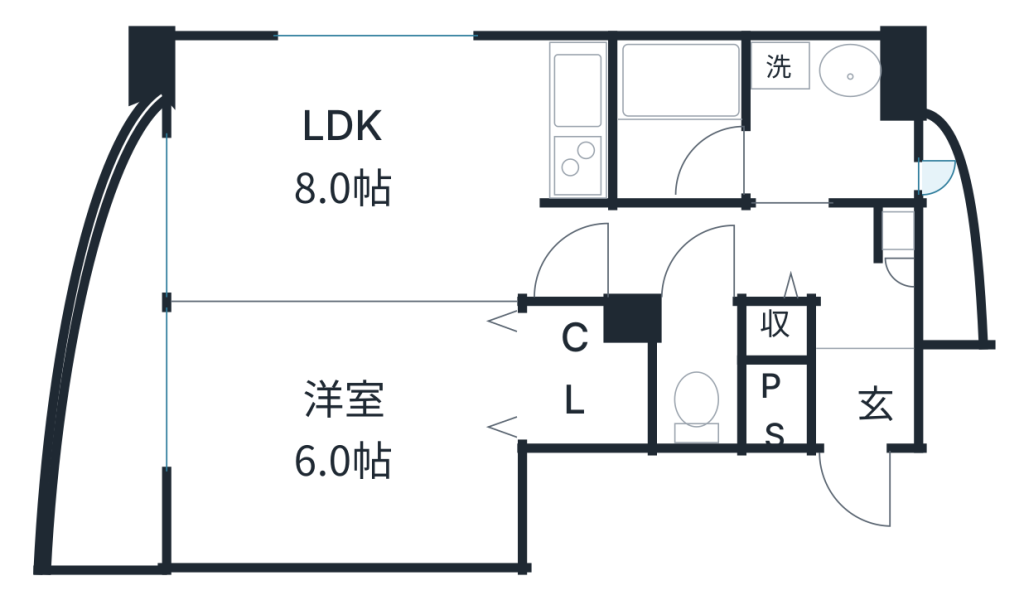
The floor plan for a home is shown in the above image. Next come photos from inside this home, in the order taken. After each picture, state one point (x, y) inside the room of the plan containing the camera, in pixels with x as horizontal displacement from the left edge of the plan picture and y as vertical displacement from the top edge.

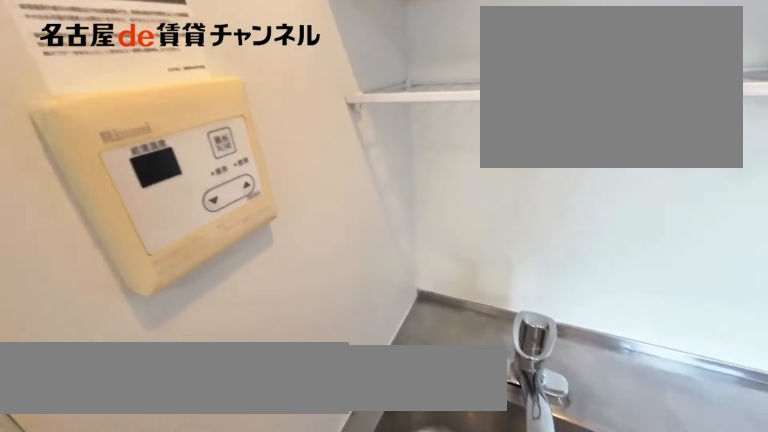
(583, 122)
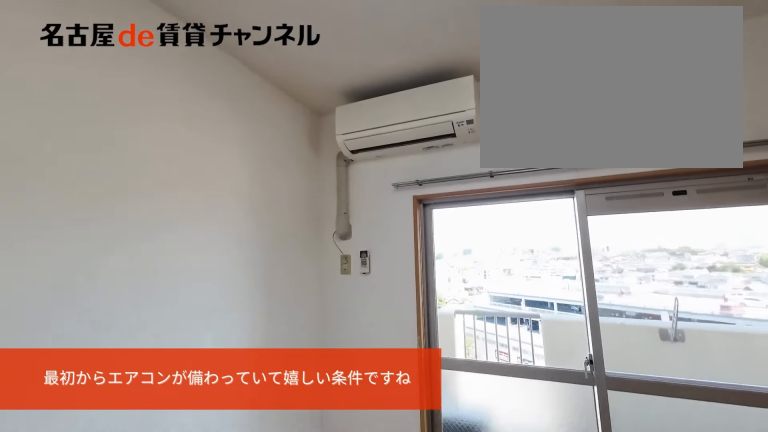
(342, 435)
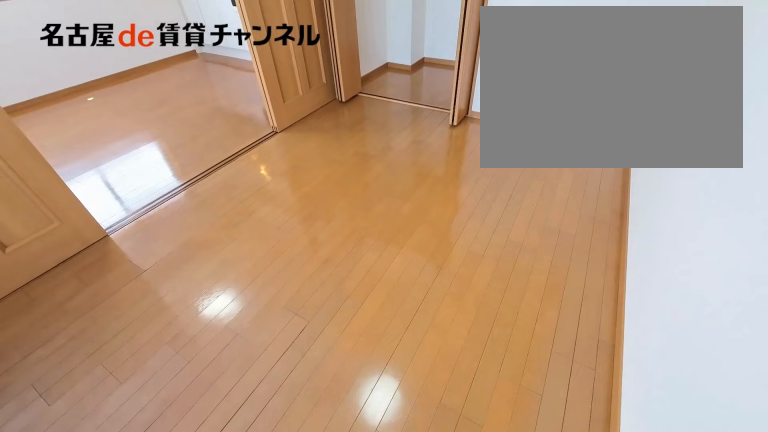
(342, 435)
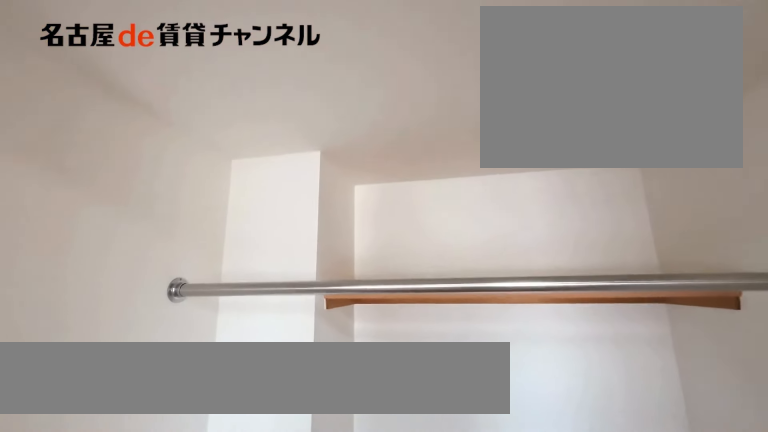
(586, 373)
